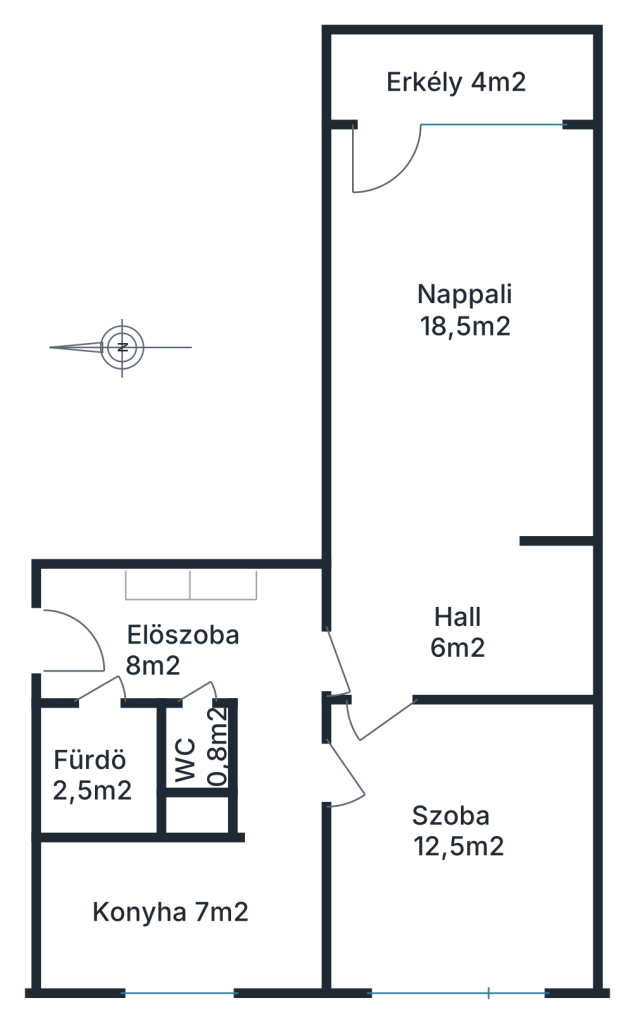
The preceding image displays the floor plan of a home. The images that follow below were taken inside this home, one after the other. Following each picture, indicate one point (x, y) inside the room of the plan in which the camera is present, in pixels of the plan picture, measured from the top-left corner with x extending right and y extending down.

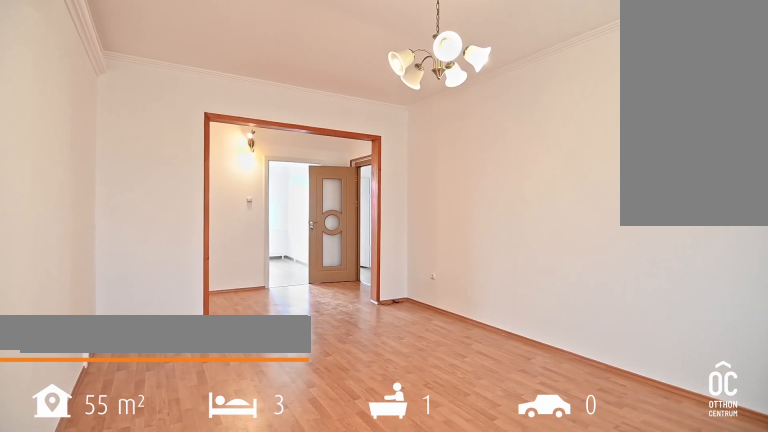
(457, 316)
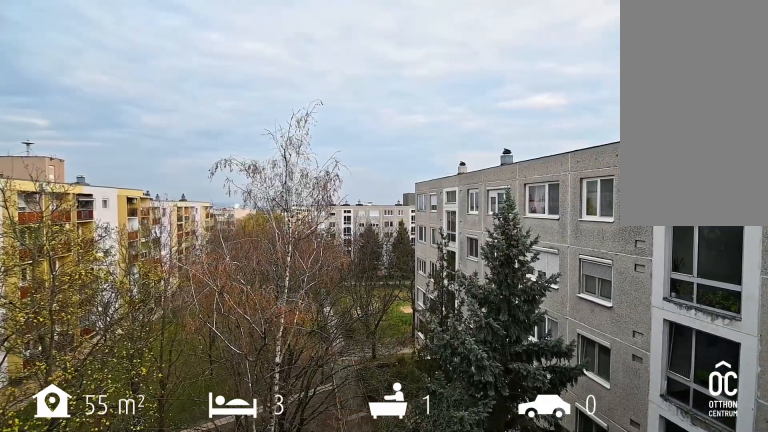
(457, 75)
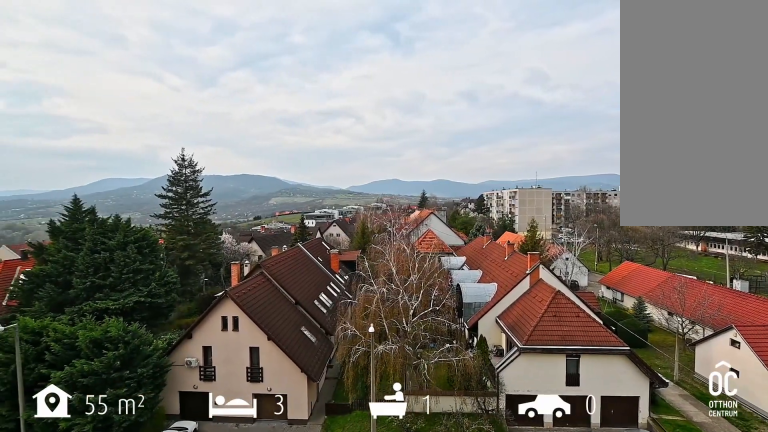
(458, 861)
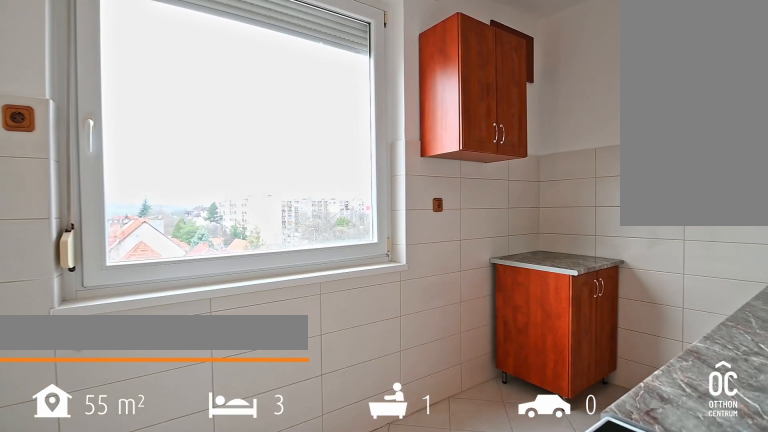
(180, 909)
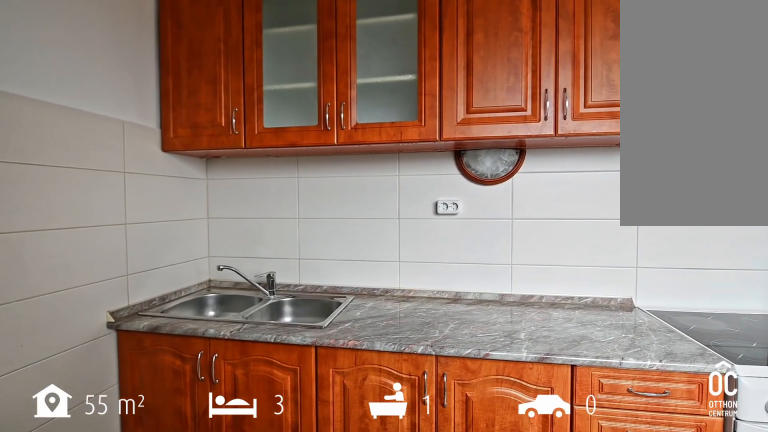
(180, 909)
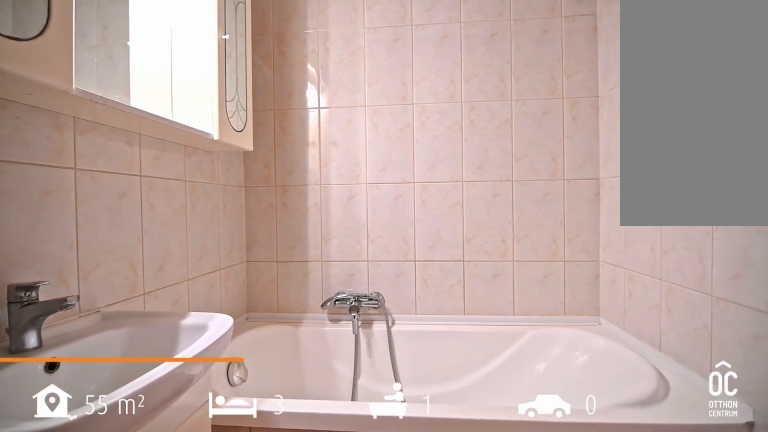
(101, 766)
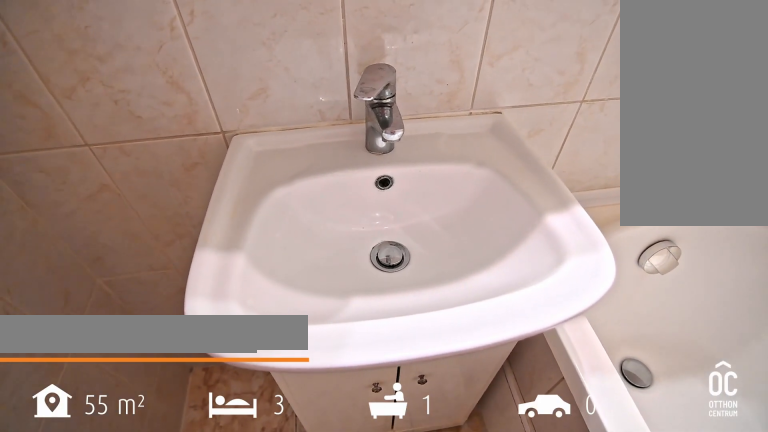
(101, 766)
